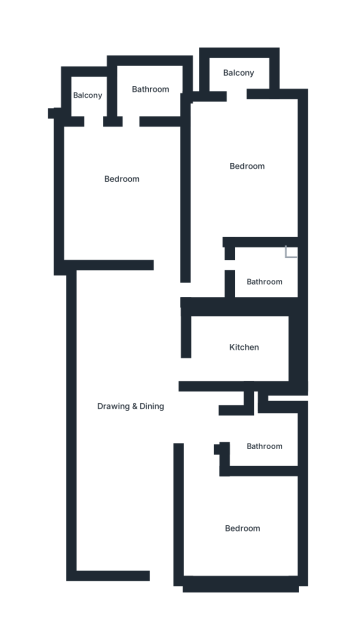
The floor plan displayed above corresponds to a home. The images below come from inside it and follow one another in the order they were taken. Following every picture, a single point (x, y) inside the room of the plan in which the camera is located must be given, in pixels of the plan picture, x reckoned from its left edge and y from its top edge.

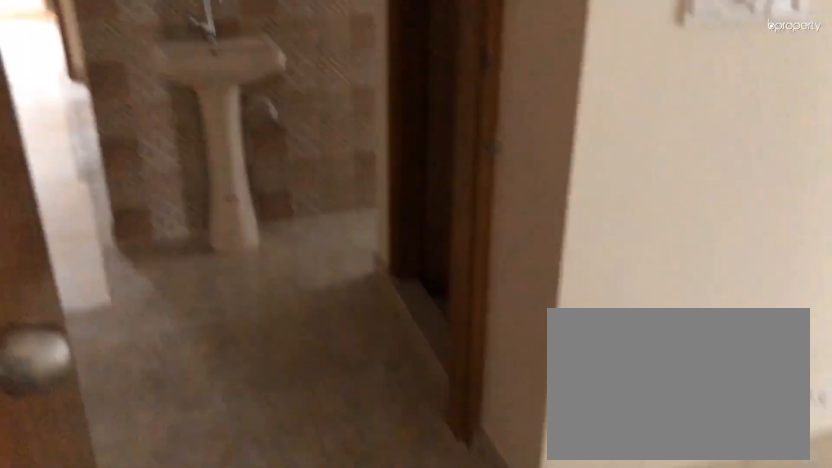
(231, 528)
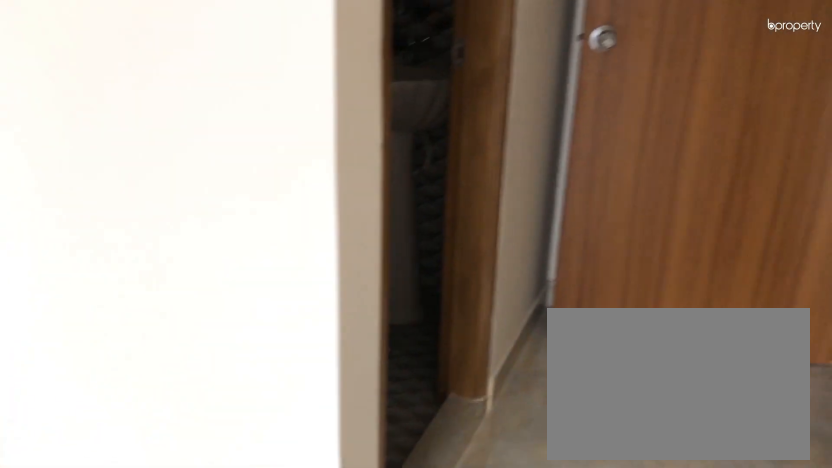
(240, 168)
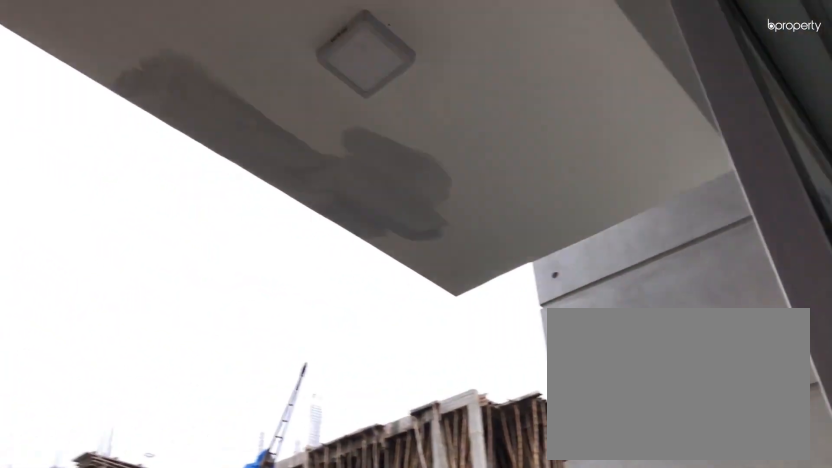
(235, 72)
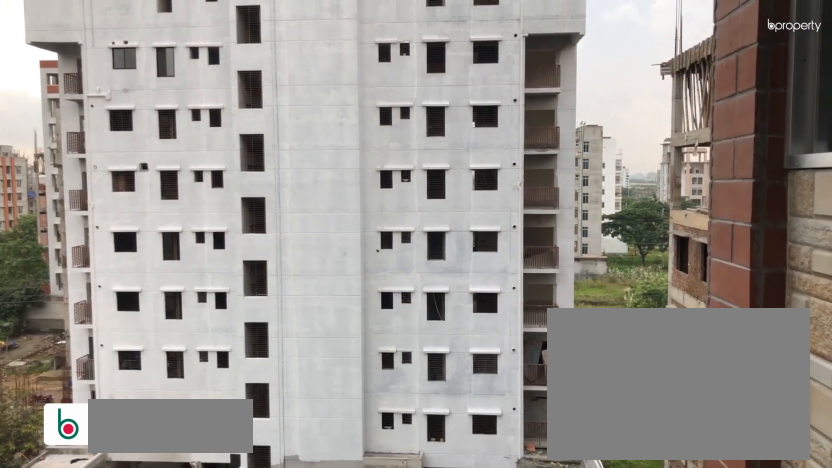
(90, 94)
